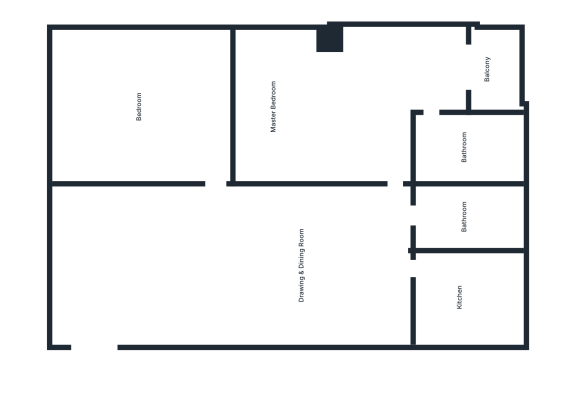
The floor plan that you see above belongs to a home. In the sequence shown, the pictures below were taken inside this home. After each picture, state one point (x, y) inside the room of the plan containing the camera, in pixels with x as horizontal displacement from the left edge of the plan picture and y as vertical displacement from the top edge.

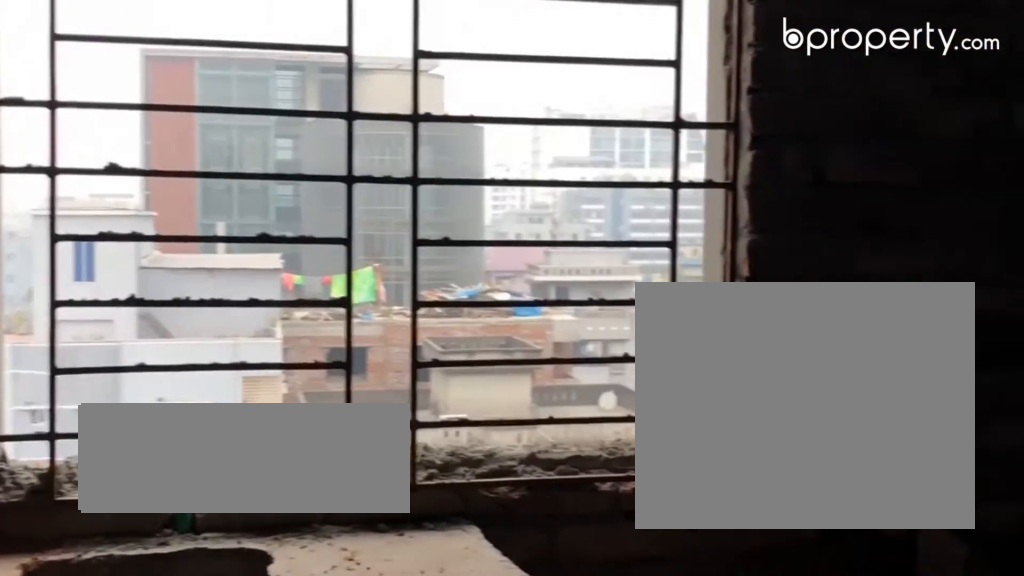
(480, 301)
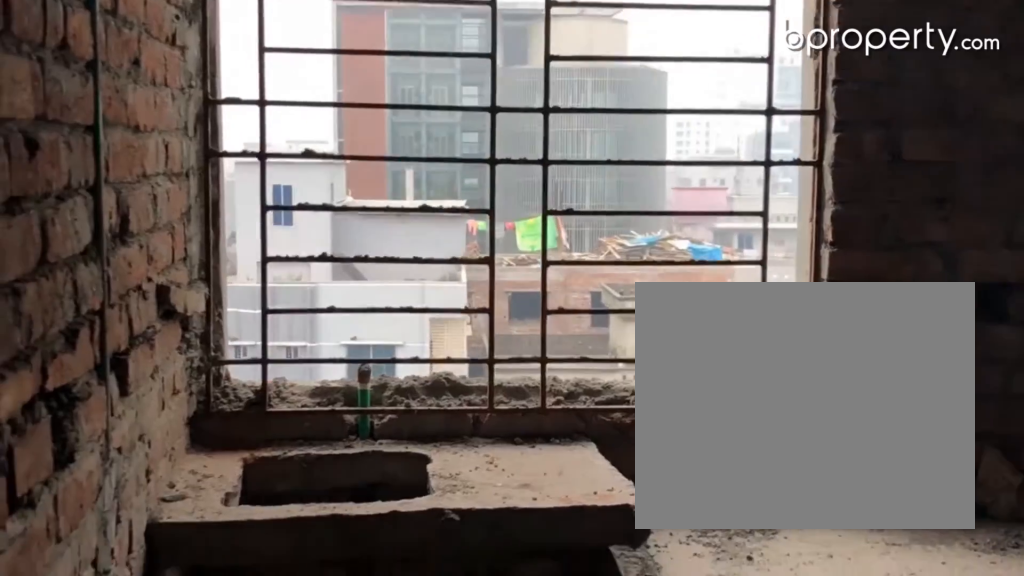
(480, 301)
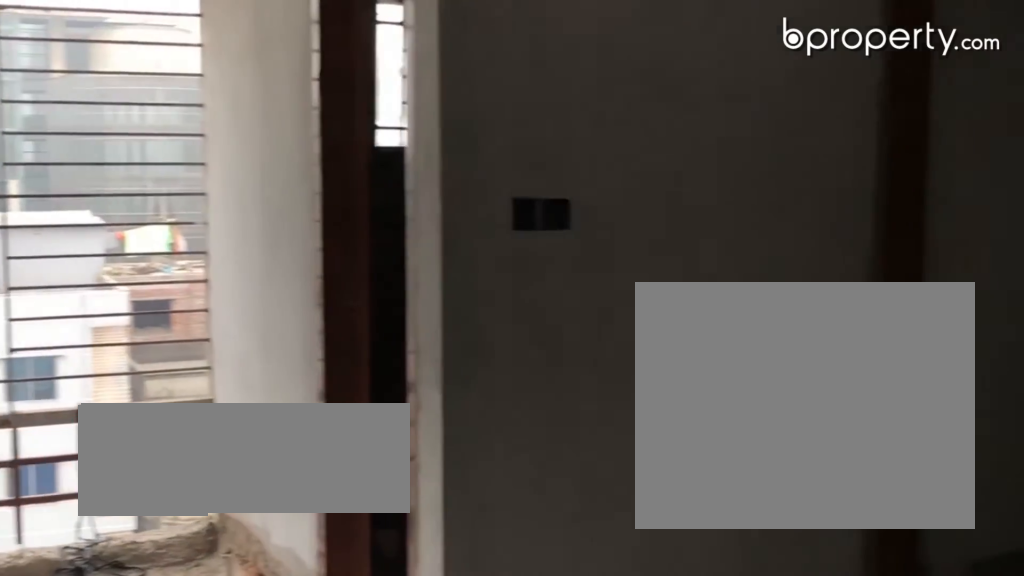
(321, 100)
